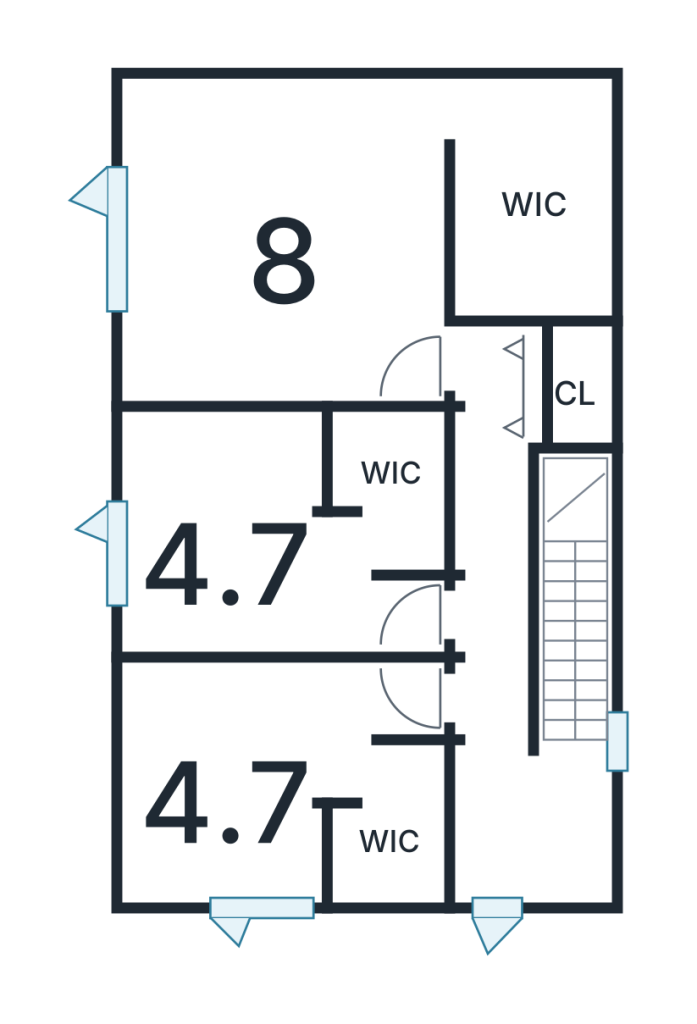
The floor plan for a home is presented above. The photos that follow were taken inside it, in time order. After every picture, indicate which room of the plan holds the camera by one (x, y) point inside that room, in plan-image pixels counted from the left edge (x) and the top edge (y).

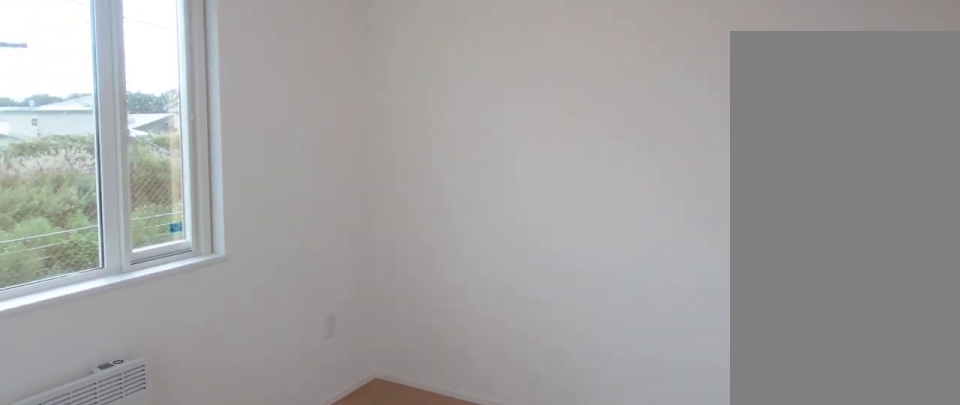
(268, 802)
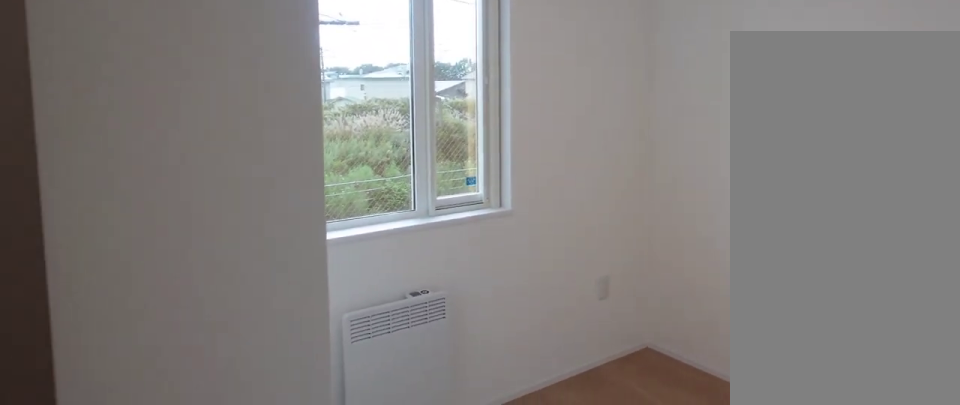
(268, 802)
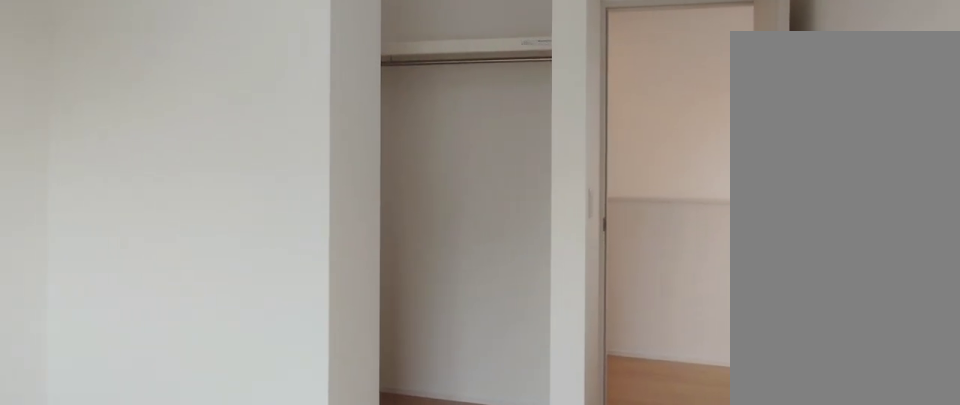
(258, 563)
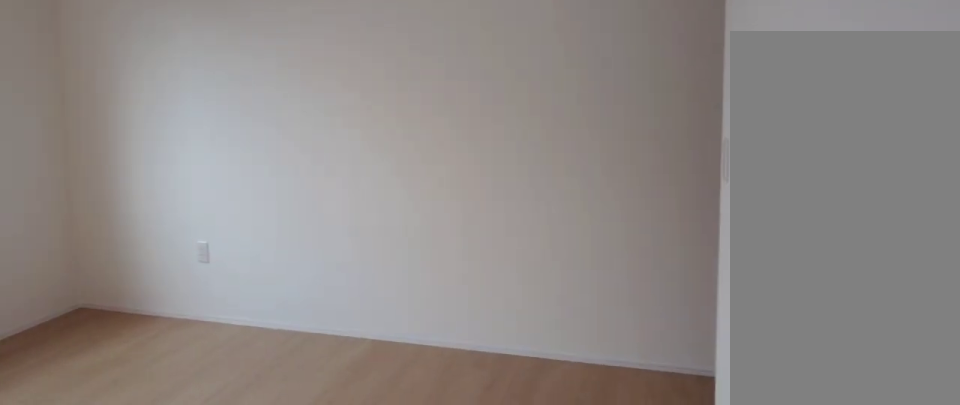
(260, 273)
